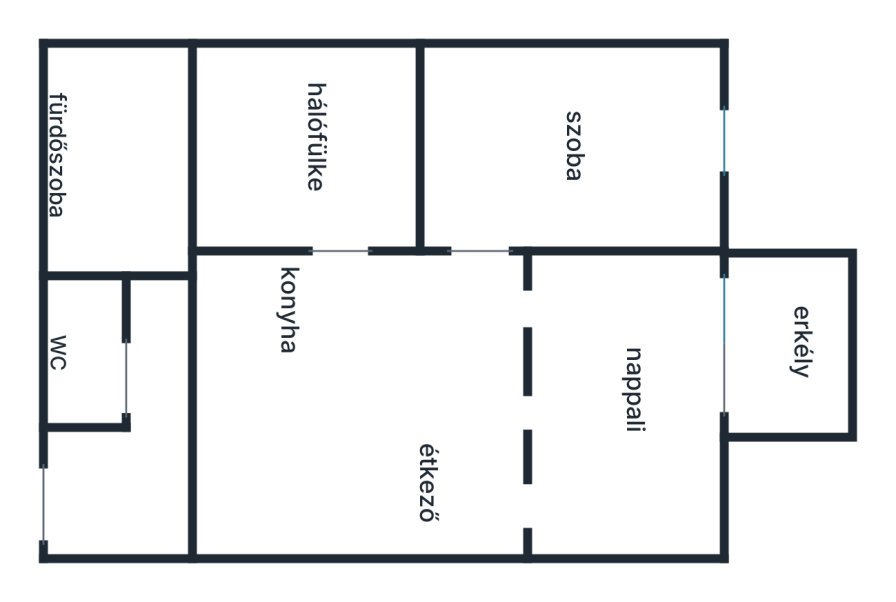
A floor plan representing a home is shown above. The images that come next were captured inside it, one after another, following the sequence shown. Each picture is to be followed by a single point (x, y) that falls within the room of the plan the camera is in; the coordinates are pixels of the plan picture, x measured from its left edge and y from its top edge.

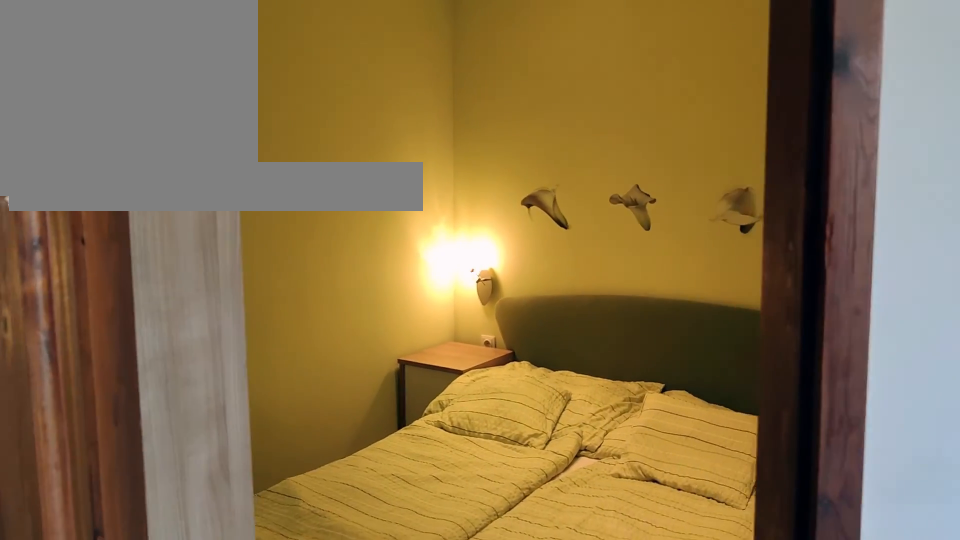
(293, 134)
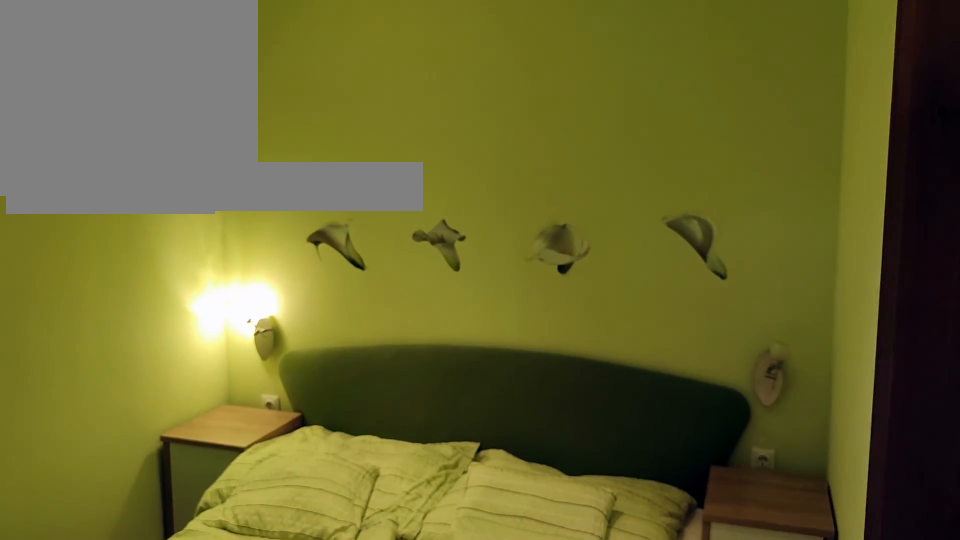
(293, 134)
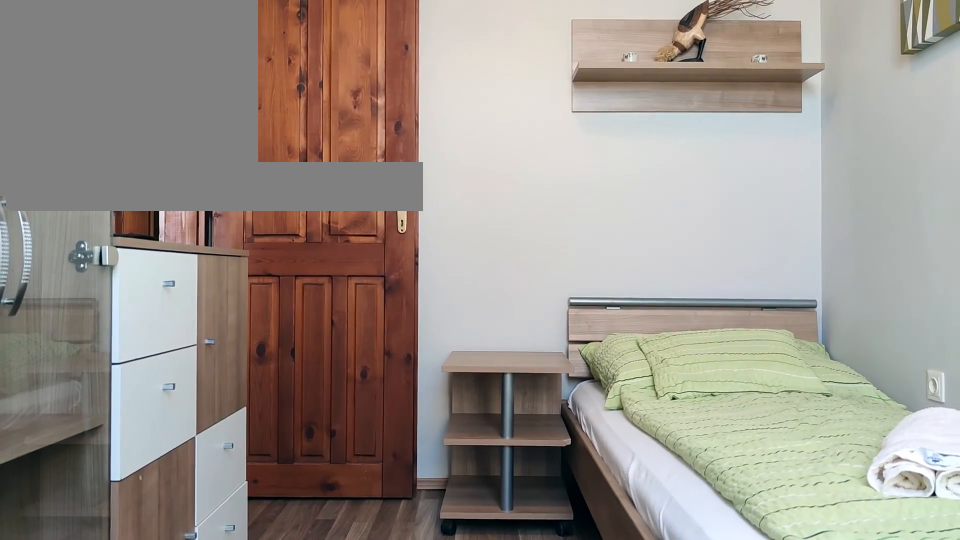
(574, 133)
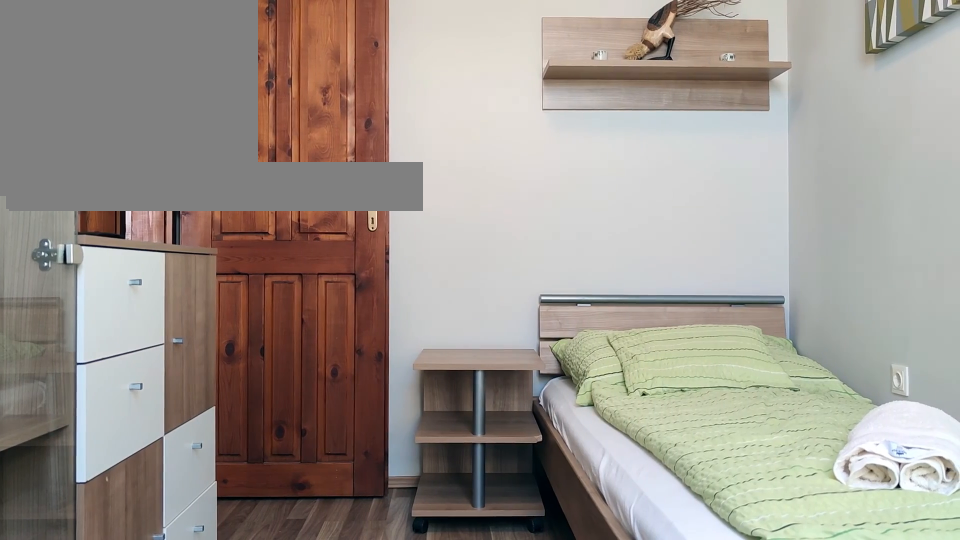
(574, 133)
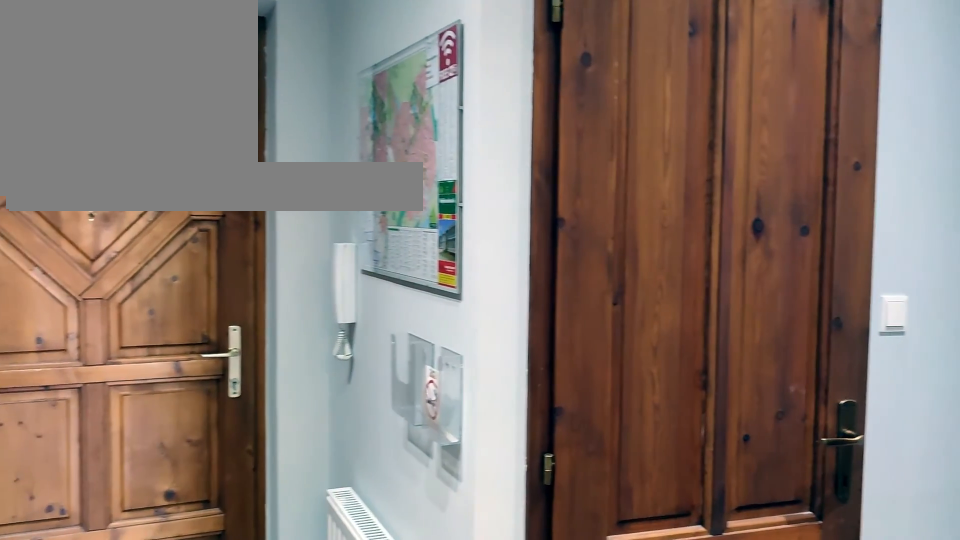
(82, 486)
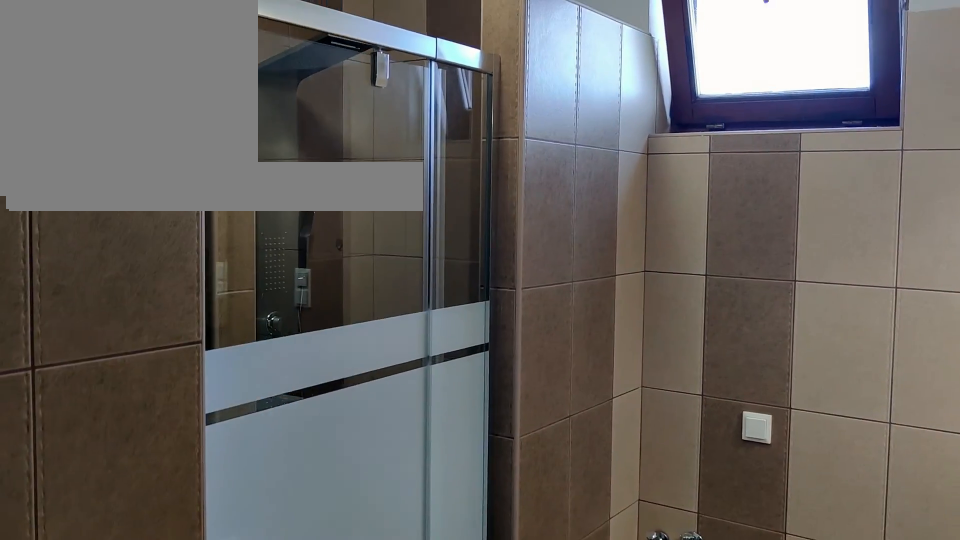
(81, 159)
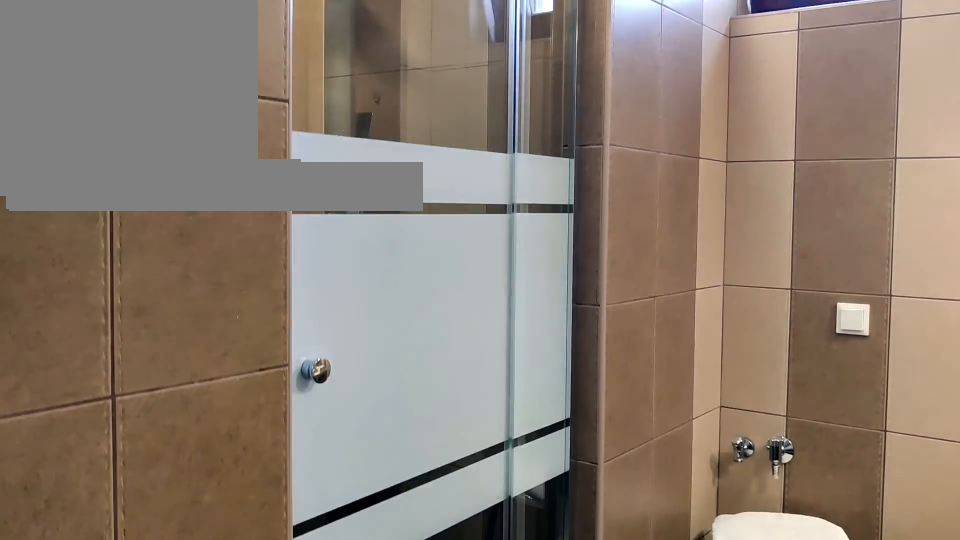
(81, 159)
